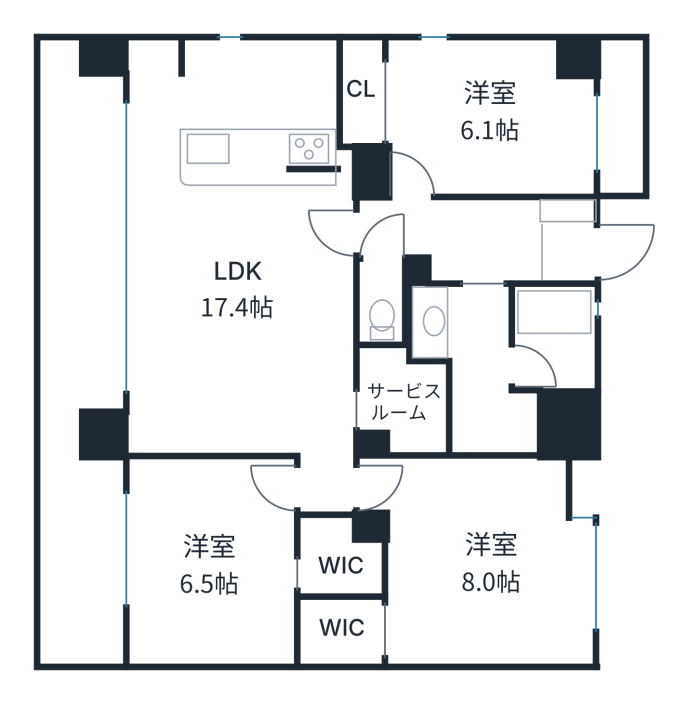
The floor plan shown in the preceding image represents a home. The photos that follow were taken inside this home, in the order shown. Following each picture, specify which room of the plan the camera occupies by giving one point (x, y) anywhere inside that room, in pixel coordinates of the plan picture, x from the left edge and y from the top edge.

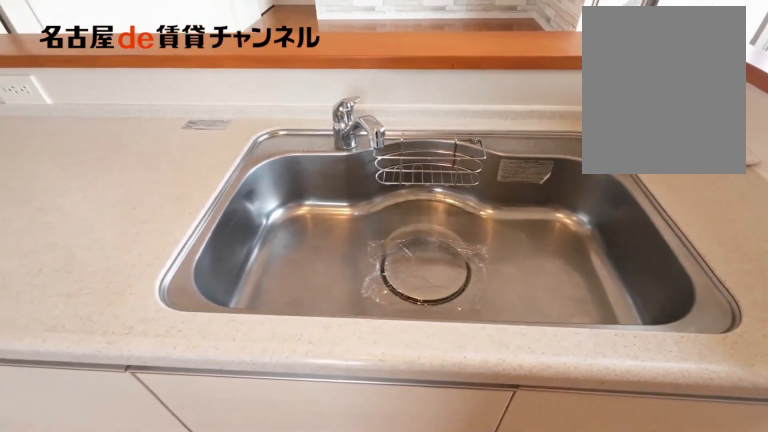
(237, 246)
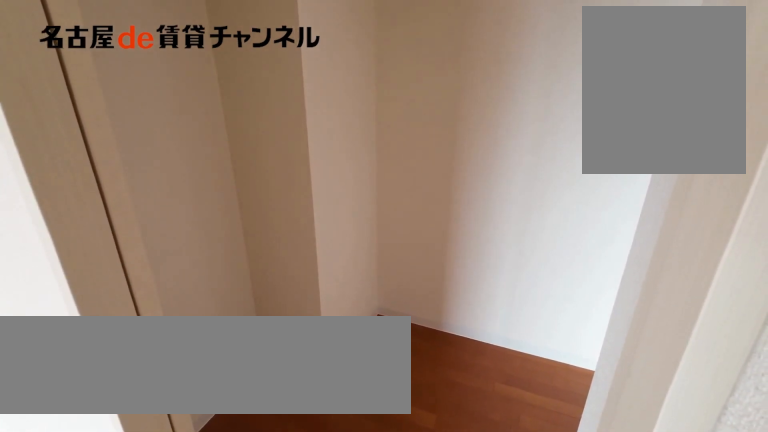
(401, 401)
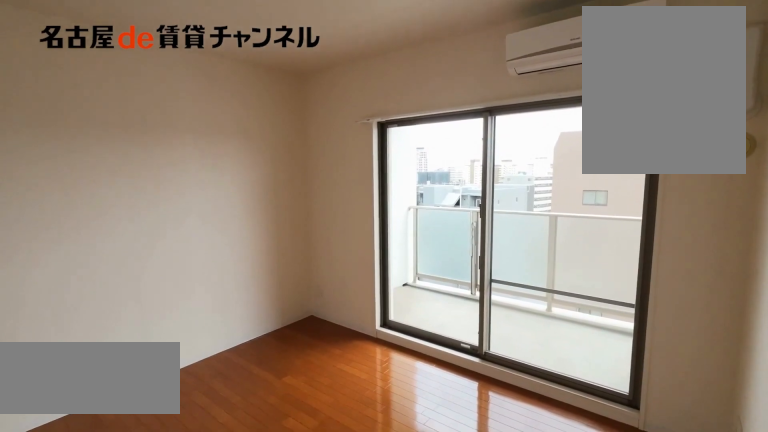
(234, 572)
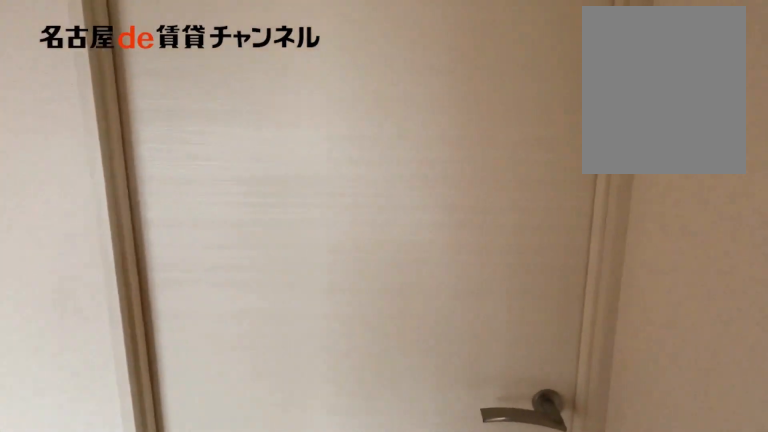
(234, 572)
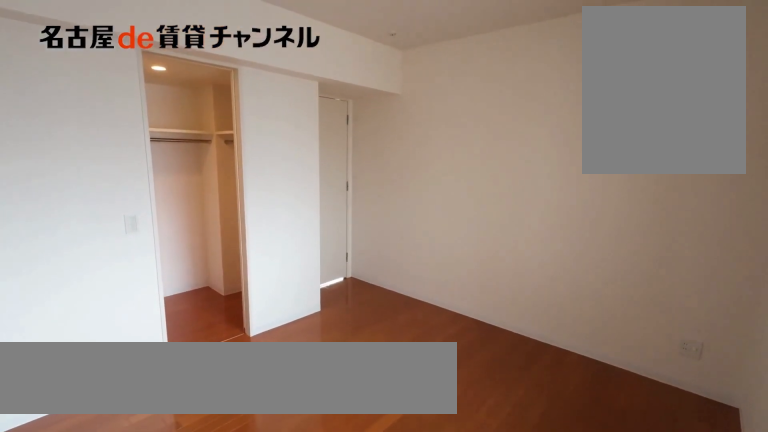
(460, 557)
